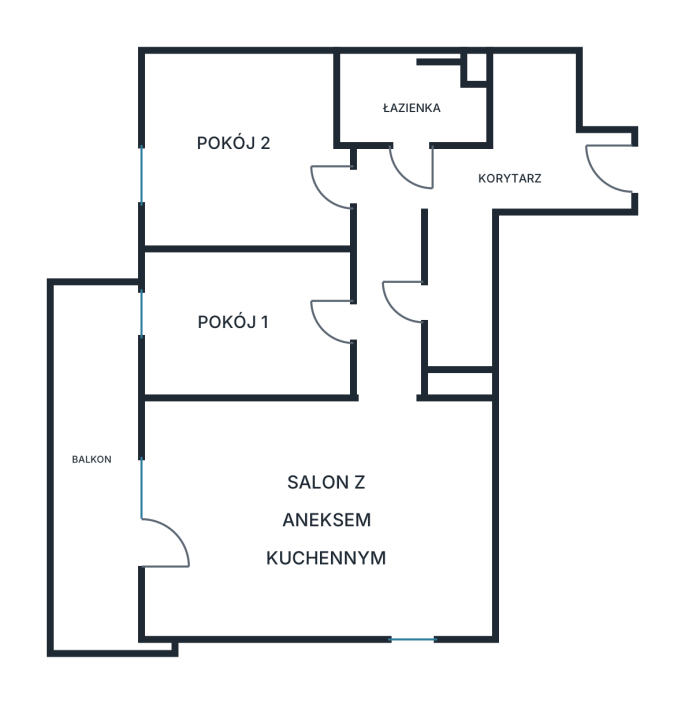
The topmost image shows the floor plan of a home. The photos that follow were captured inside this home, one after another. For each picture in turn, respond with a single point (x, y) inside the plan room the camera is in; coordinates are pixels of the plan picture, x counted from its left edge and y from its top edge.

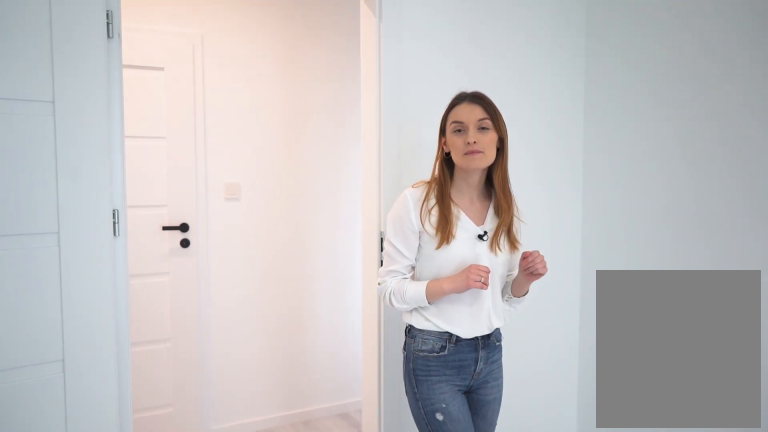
(243, 323)
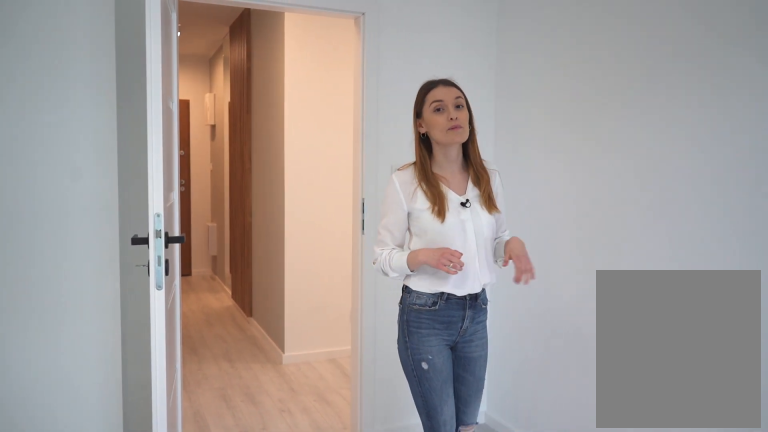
(240, 152)
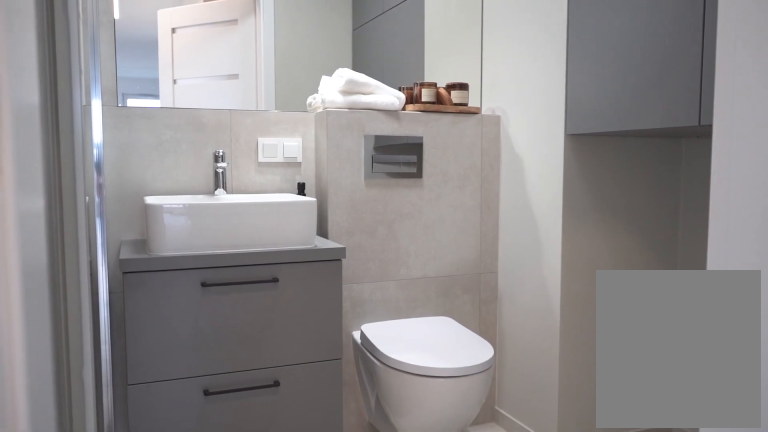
(408, 104)
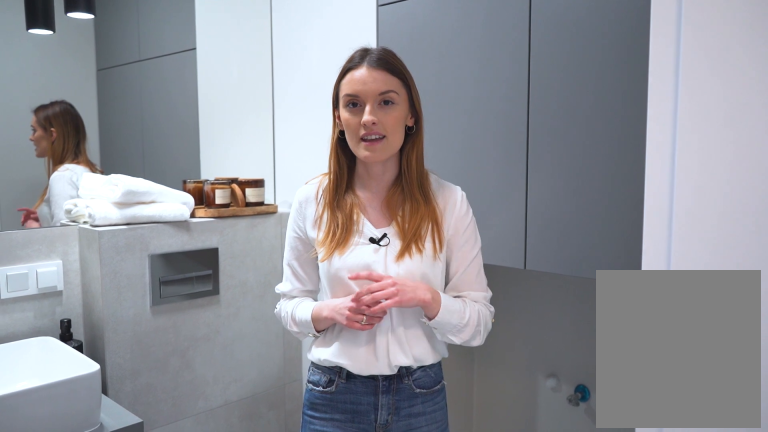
(409, 105)
